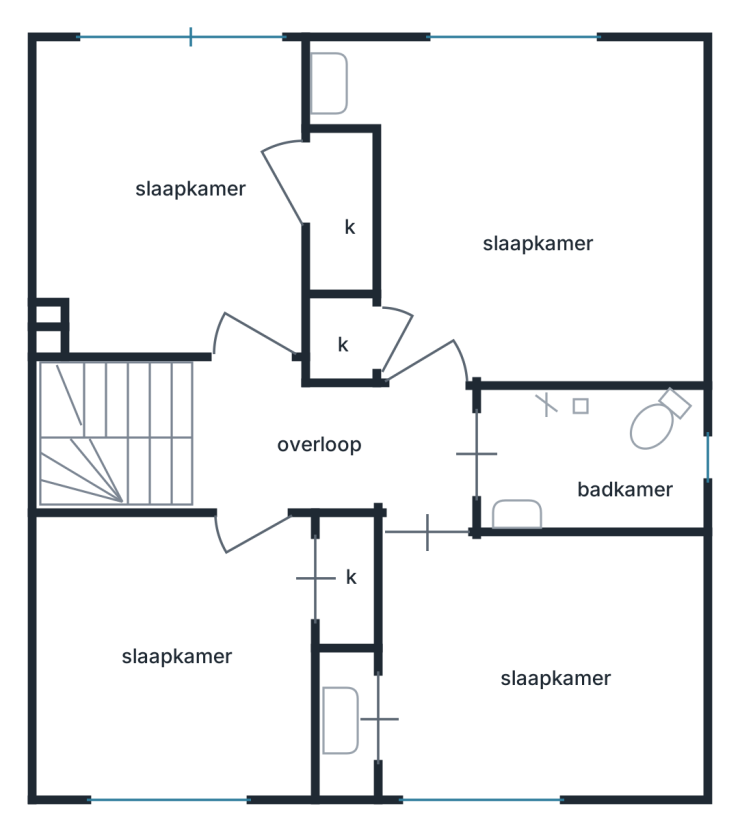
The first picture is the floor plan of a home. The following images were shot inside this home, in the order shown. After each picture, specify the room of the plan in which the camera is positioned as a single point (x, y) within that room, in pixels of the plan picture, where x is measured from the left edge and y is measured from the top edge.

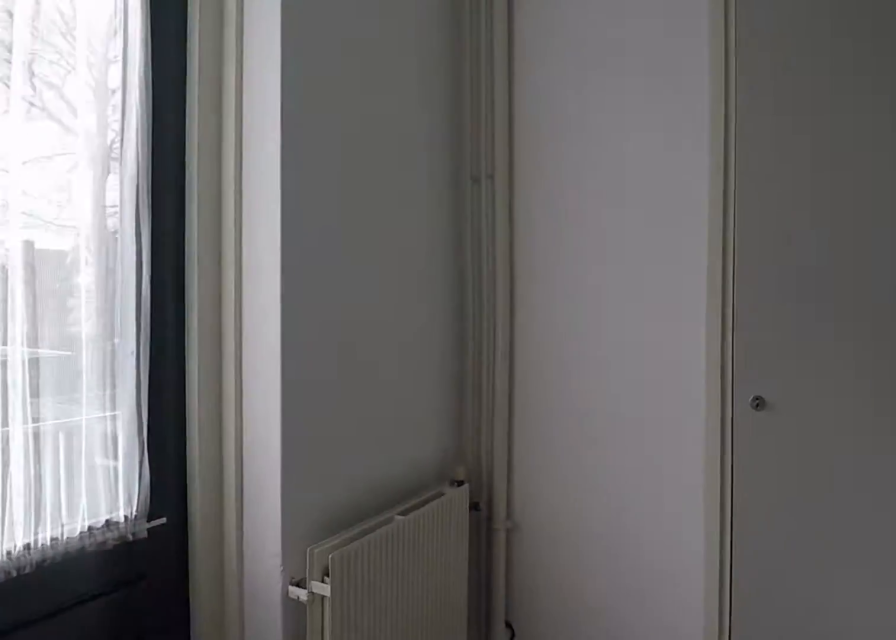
(173, 198)
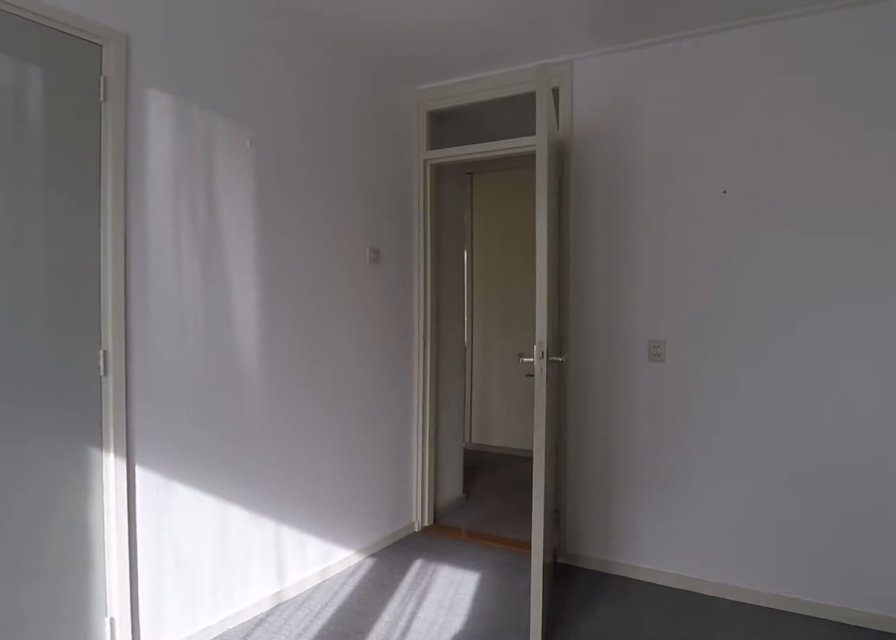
(173, 198)
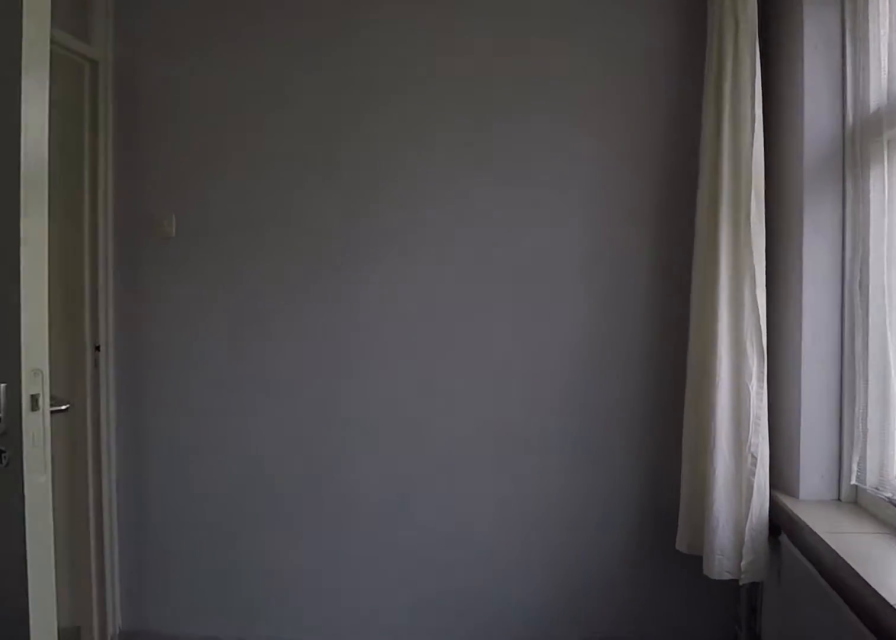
(175, 654)
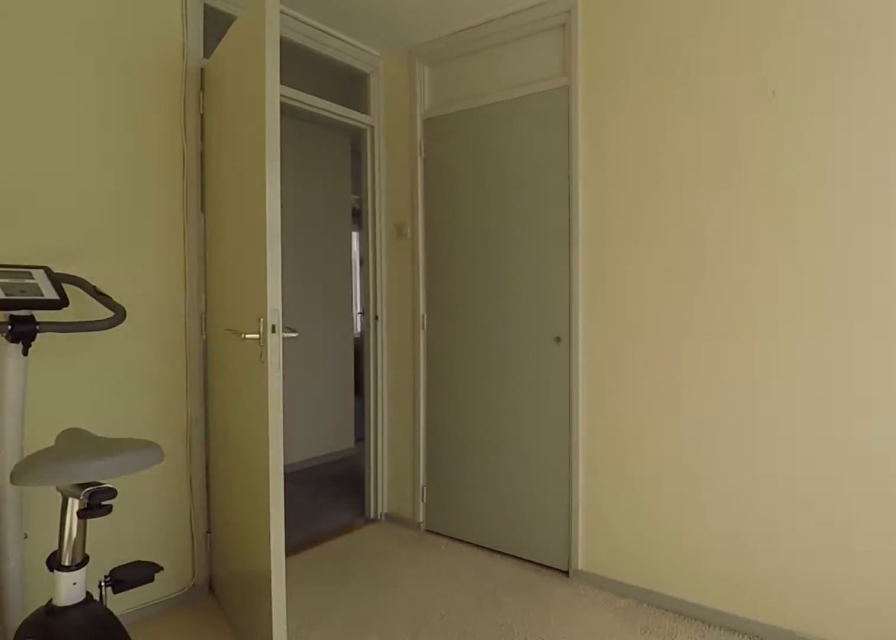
(528, 209)
